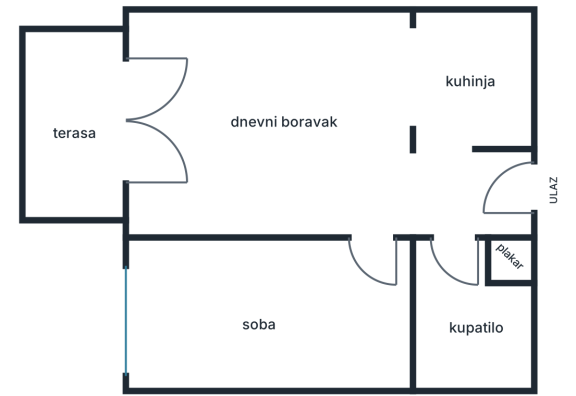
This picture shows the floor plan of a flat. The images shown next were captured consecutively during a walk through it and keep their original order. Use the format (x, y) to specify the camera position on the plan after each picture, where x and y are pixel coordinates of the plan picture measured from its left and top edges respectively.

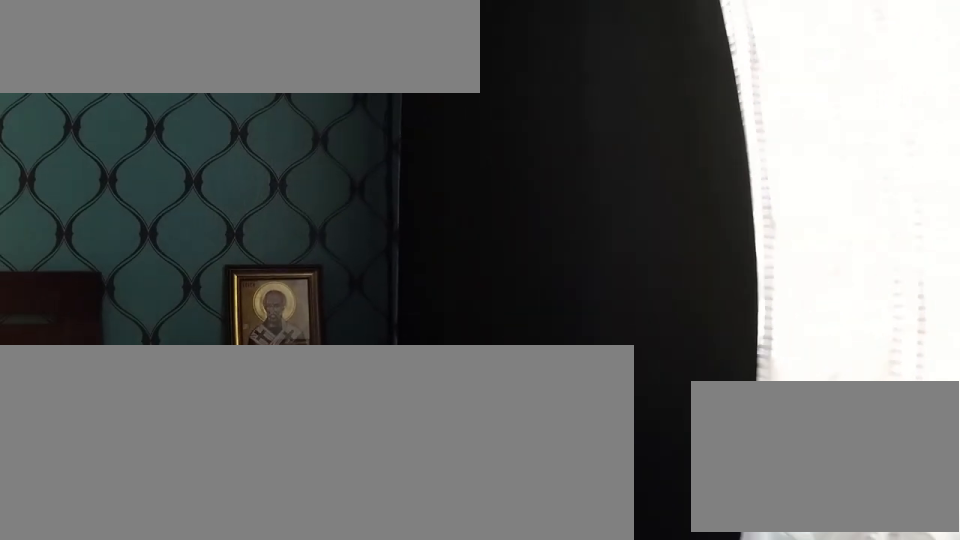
(173, 305)
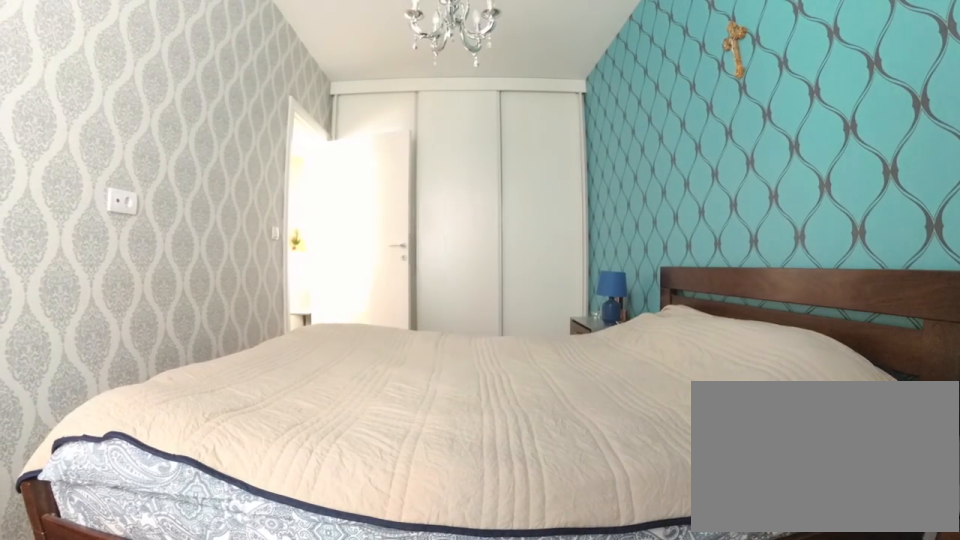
(147, 308)
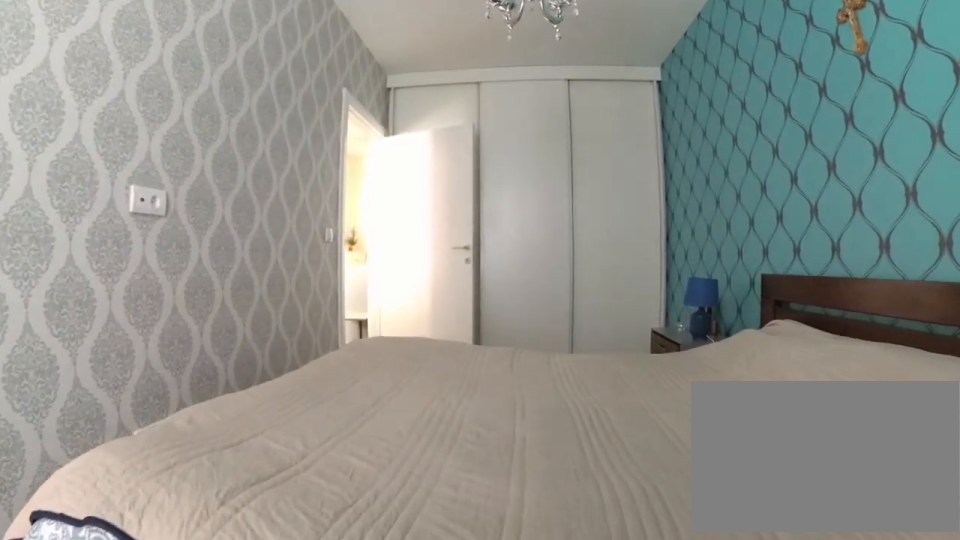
(167, 303)
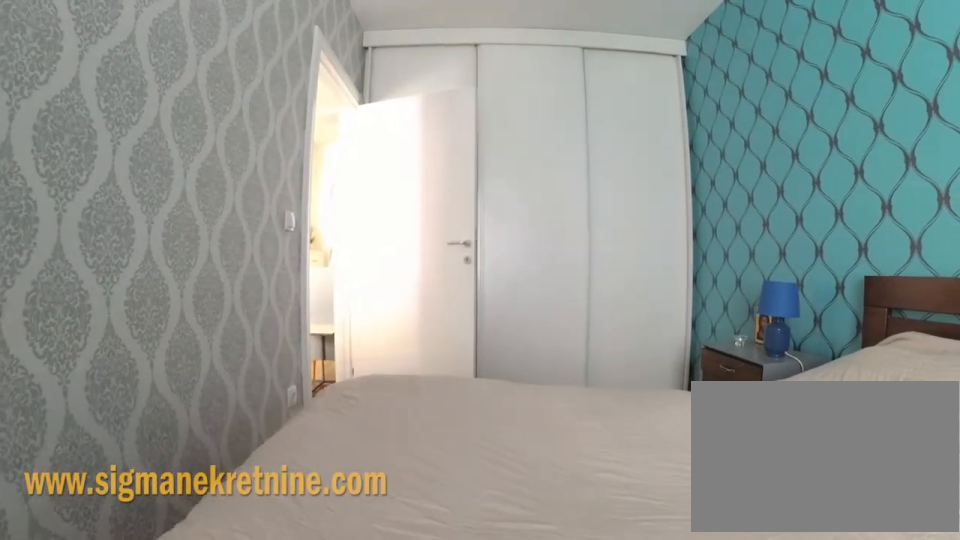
(205, 274)
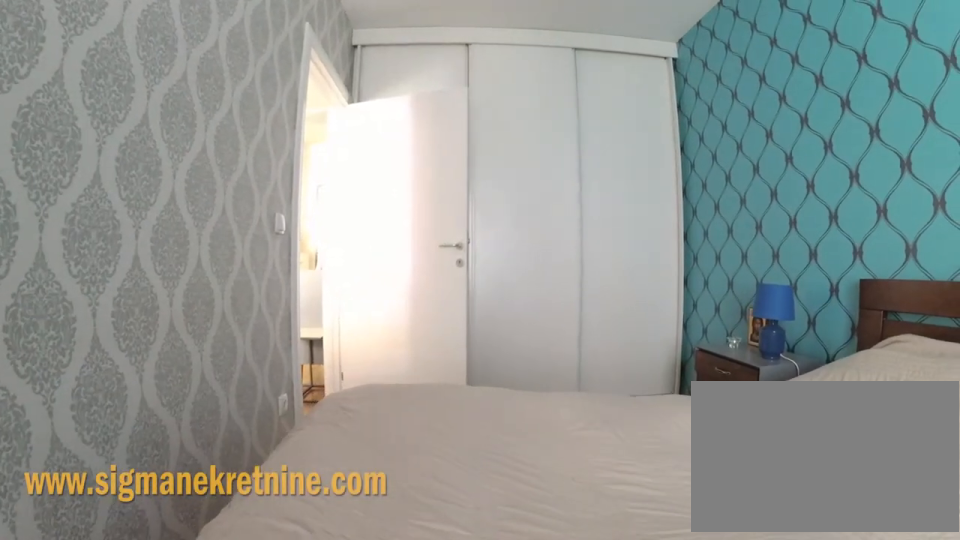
(213, 266)
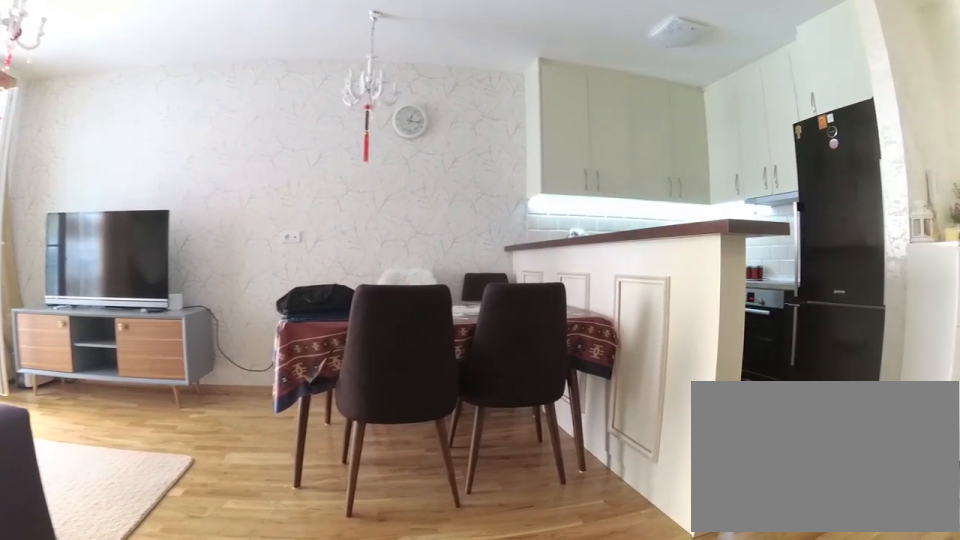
(365, 234)
